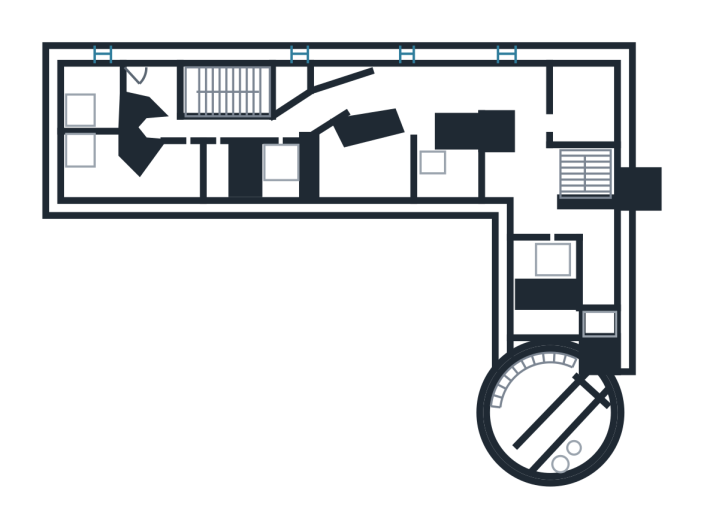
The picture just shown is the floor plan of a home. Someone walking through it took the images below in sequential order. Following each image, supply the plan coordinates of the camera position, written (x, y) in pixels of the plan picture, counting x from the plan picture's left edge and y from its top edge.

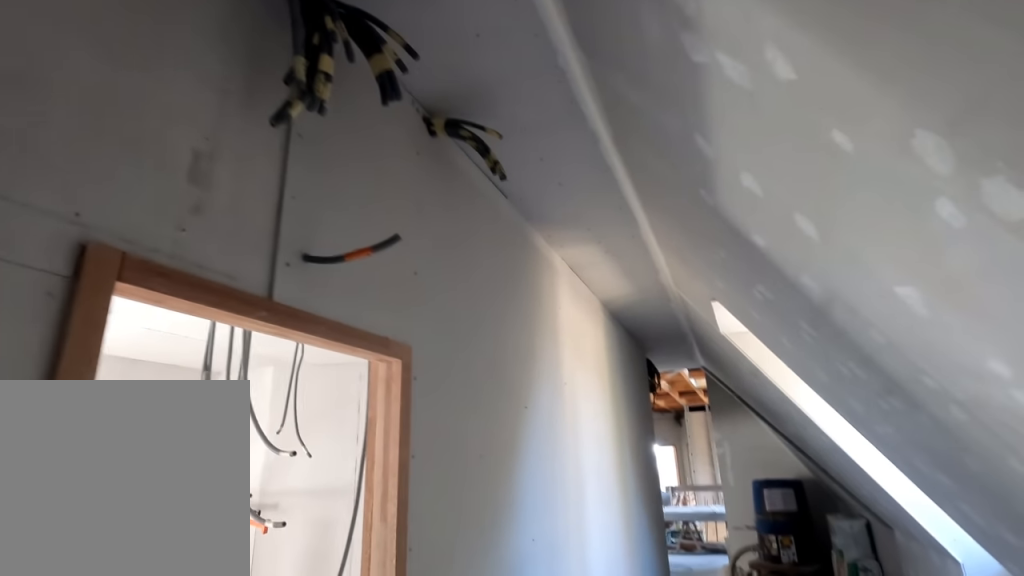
(455, 93)
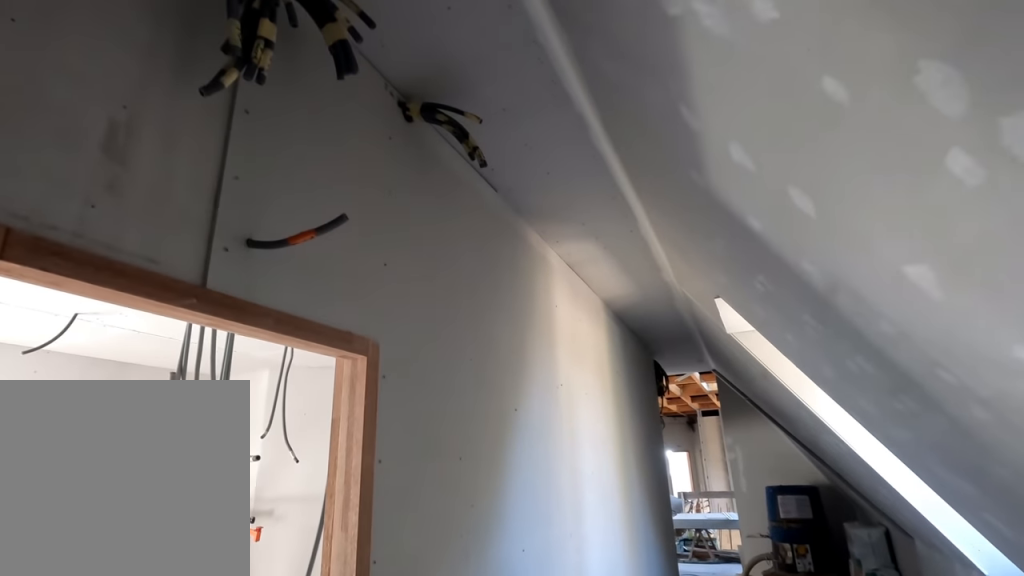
(457, 98)
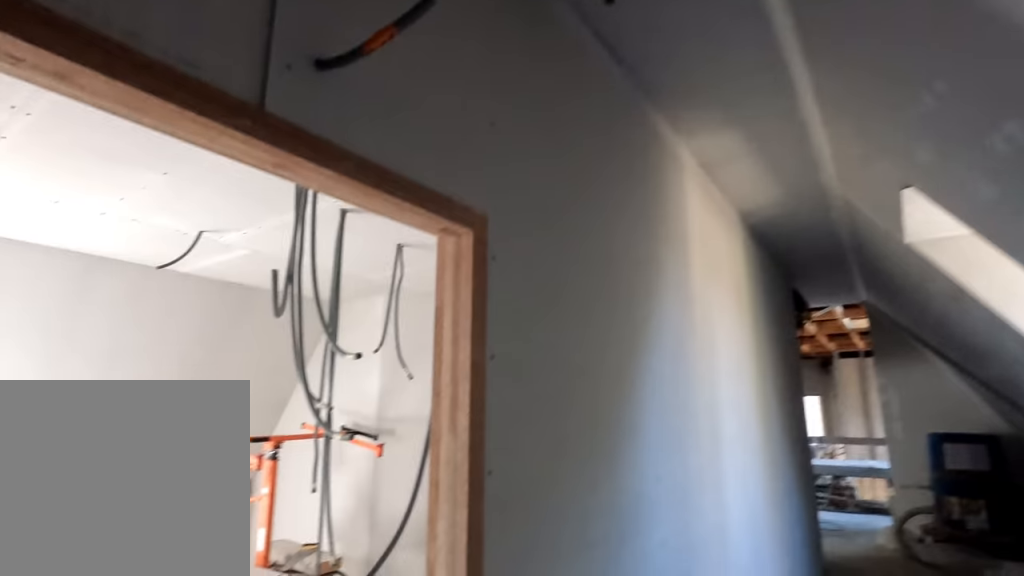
(457, 101)
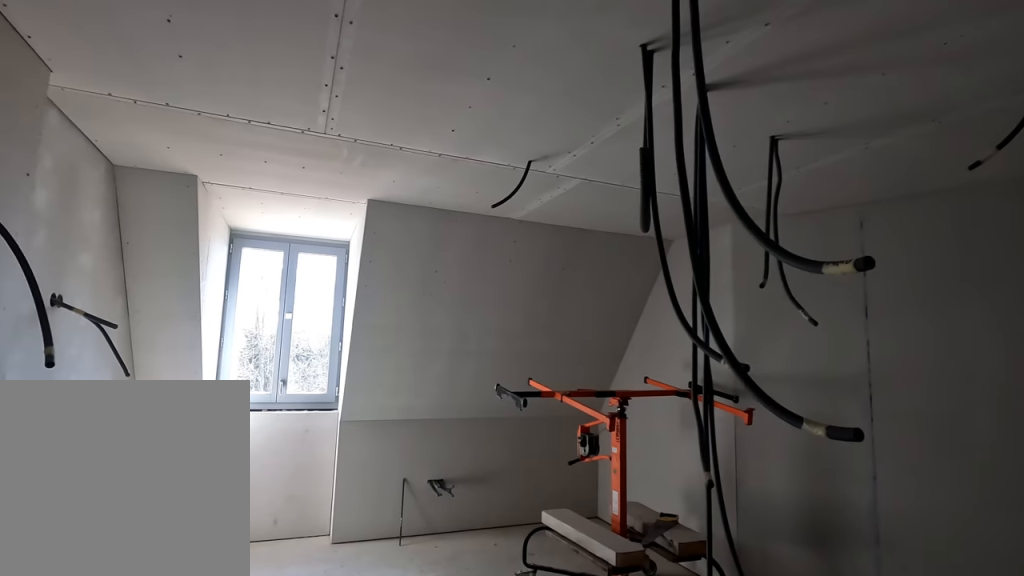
(464, 109)
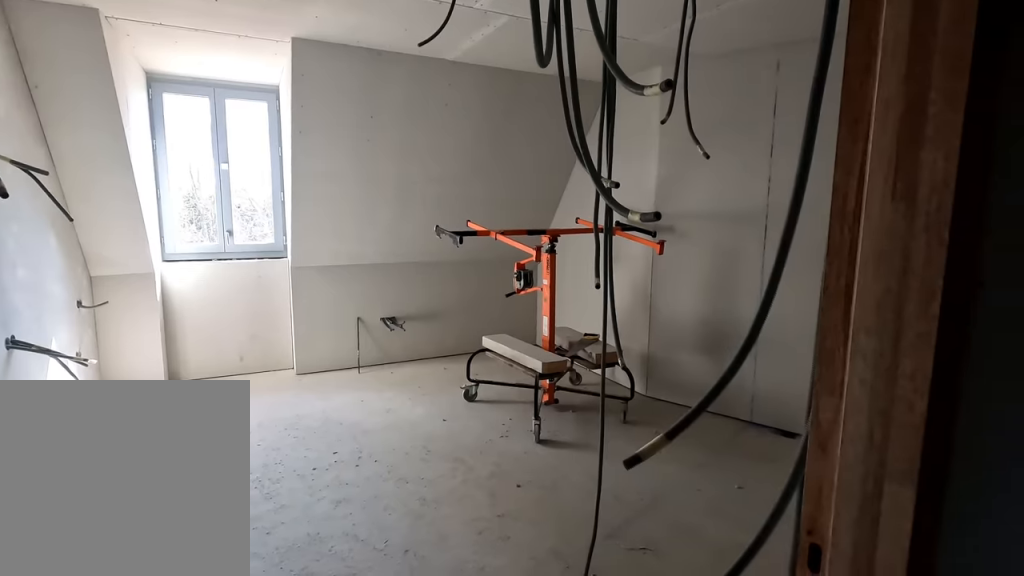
(459, 103)
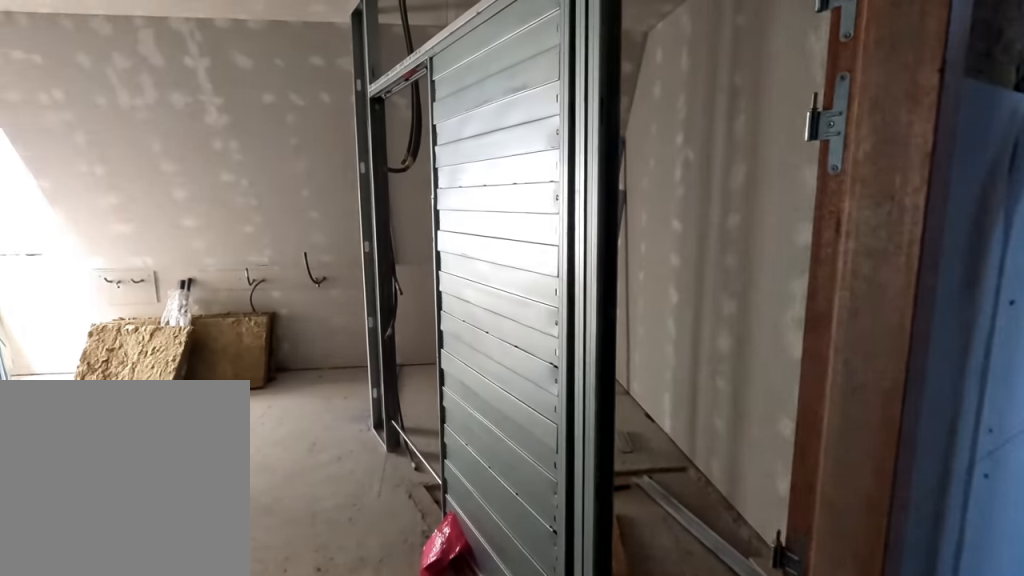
(332, 114)
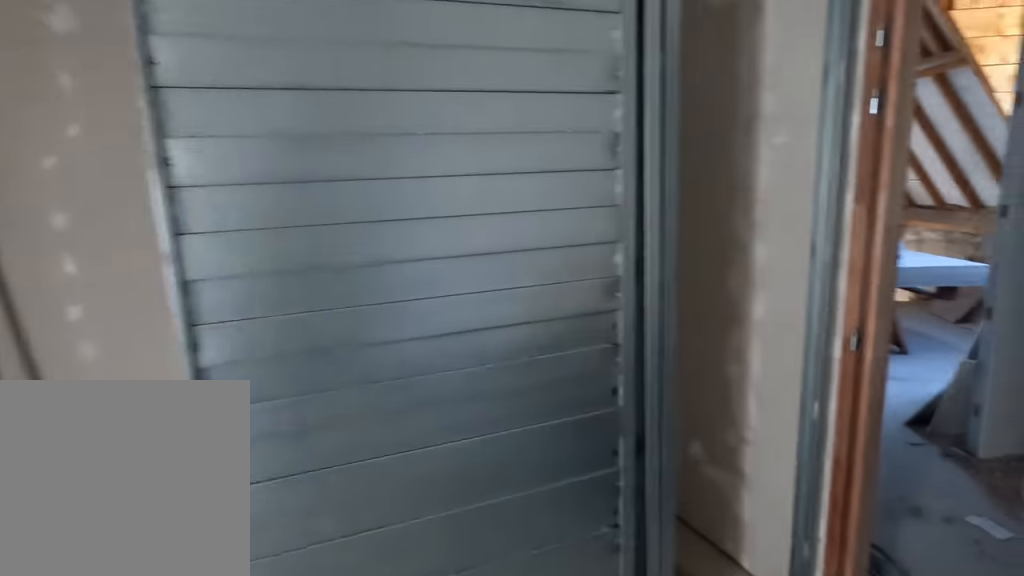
(386, 158)
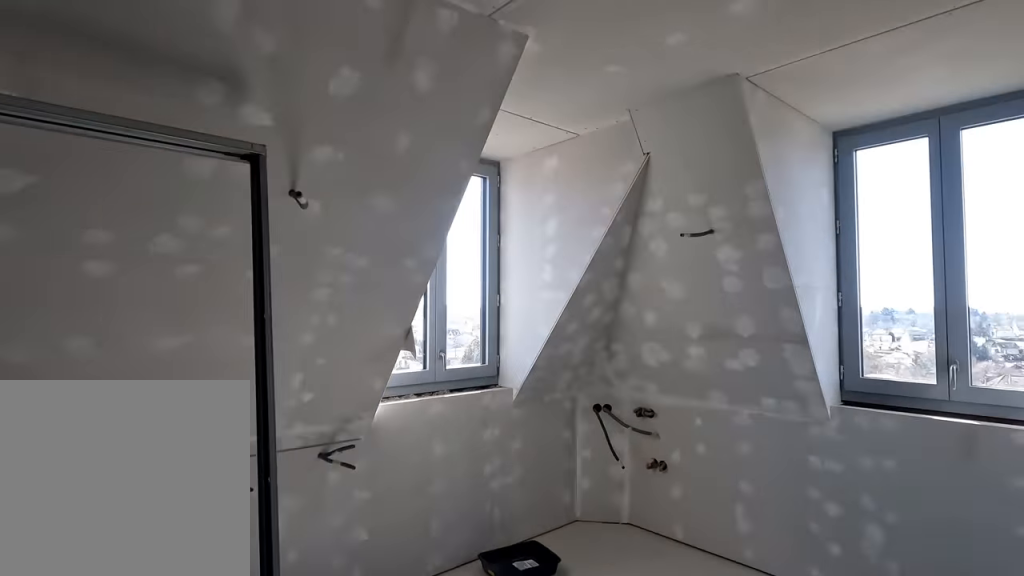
(102, 158)
